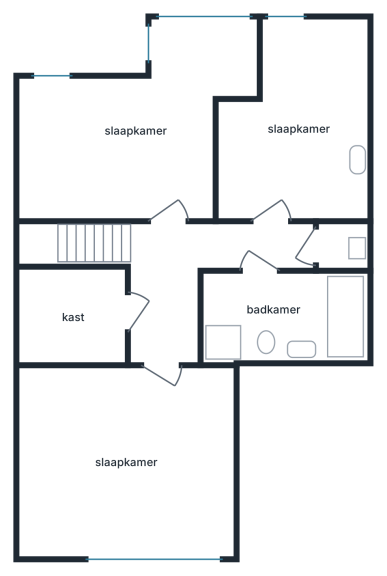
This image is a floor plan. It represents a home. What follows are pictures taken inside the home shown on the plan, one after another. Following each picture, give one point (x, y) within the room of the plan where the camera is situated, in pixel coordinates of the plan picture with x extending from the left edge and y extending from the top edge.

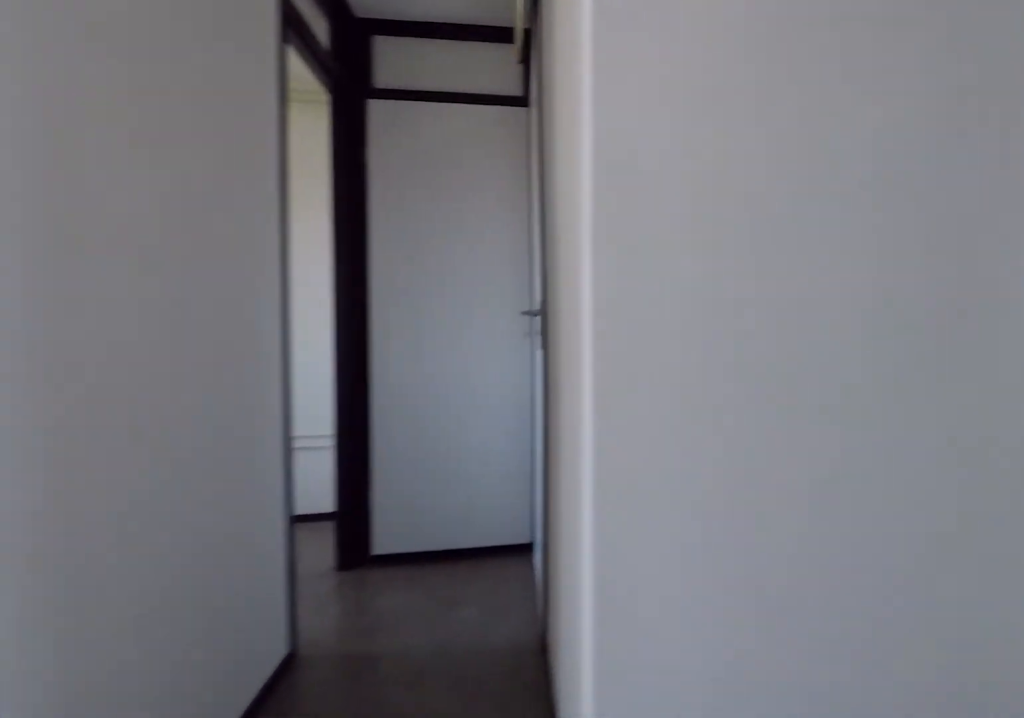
(163, 334)
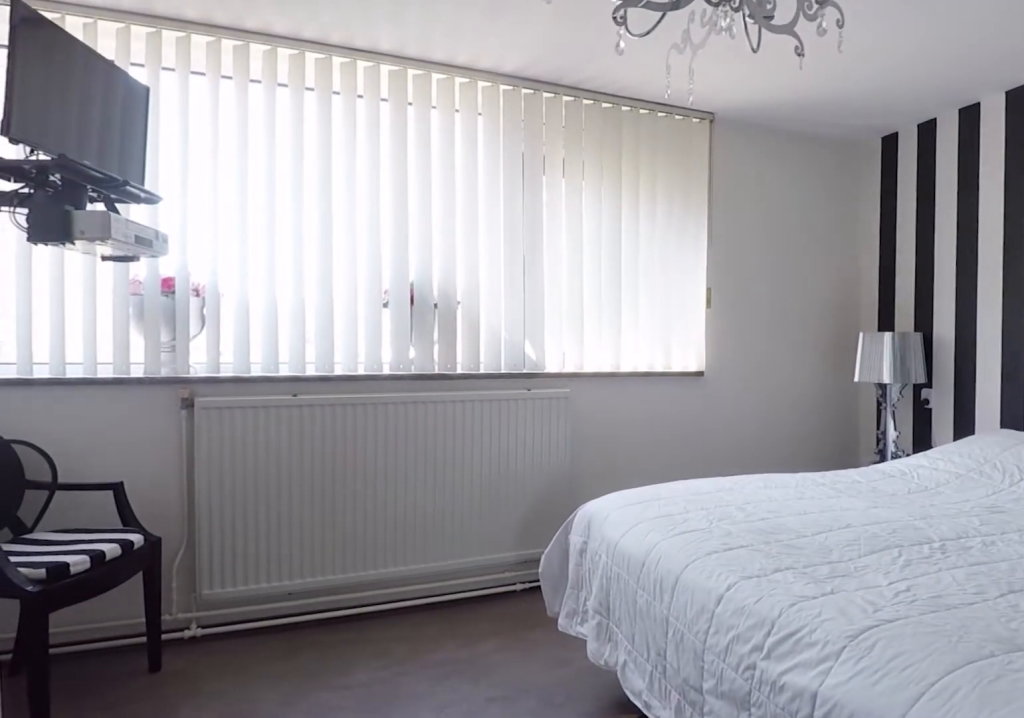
(125, 463)
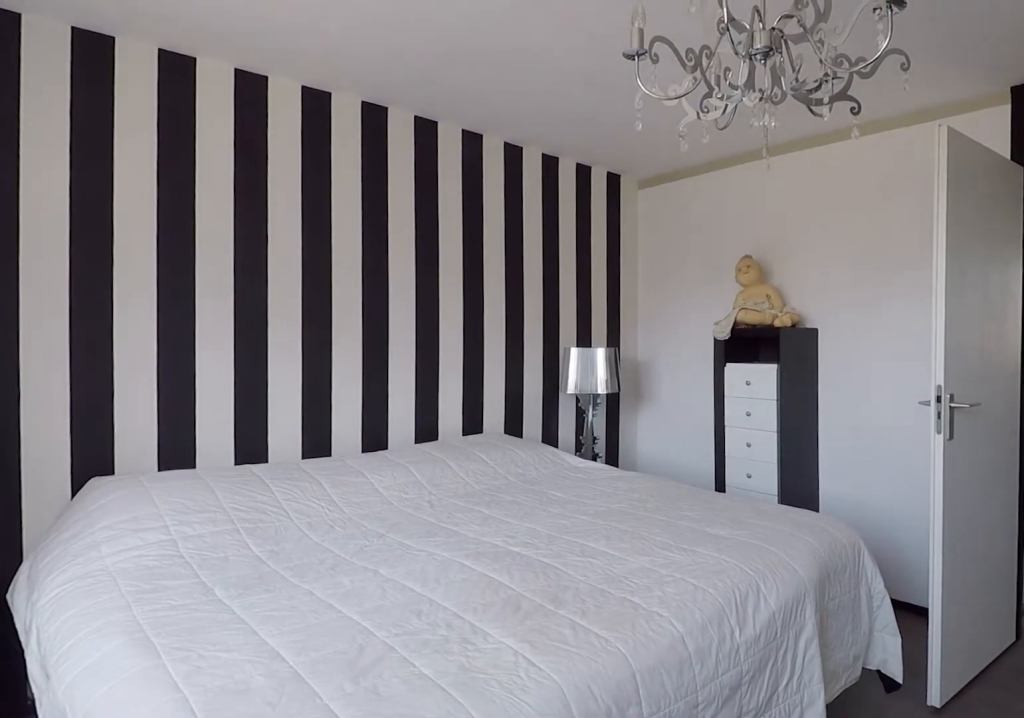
(125, 463)
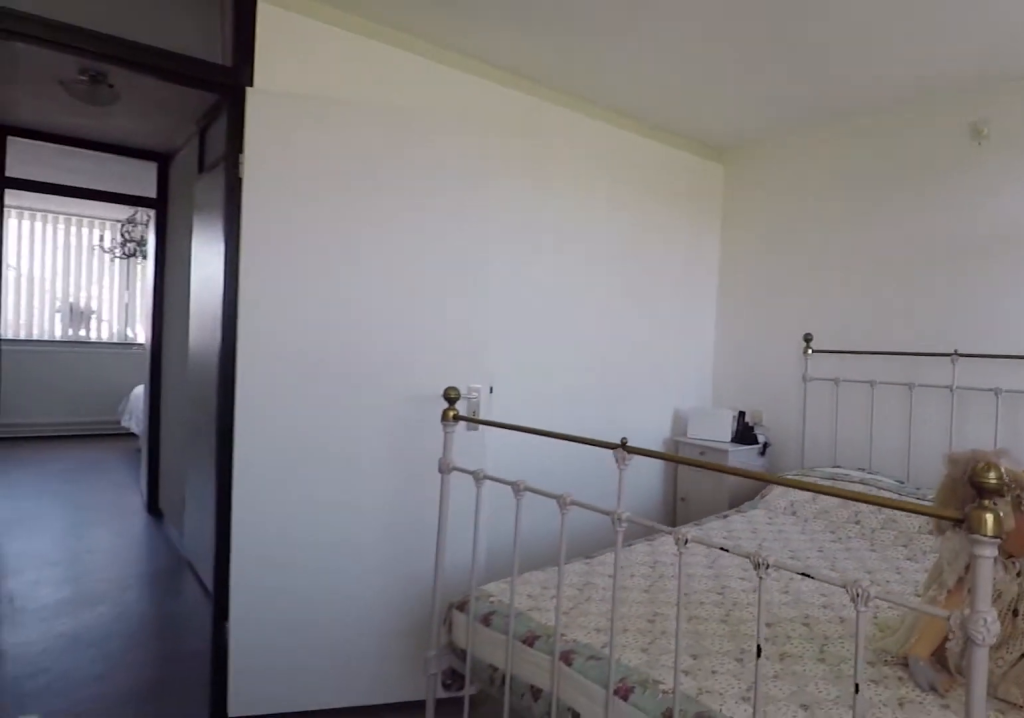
(77, 152)
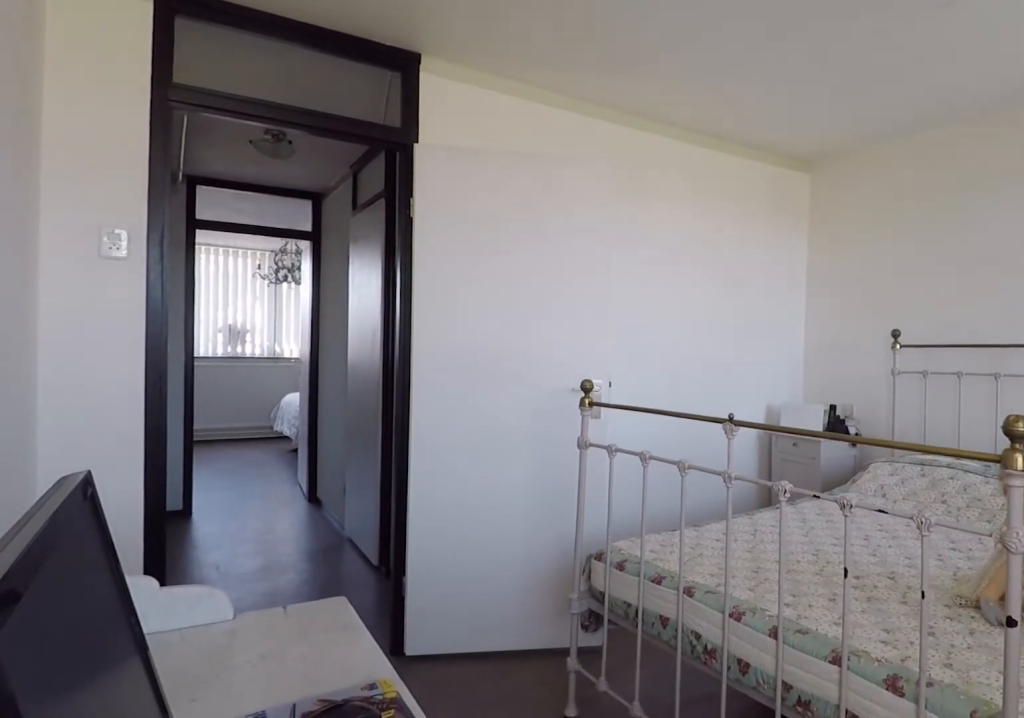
(77, 152)
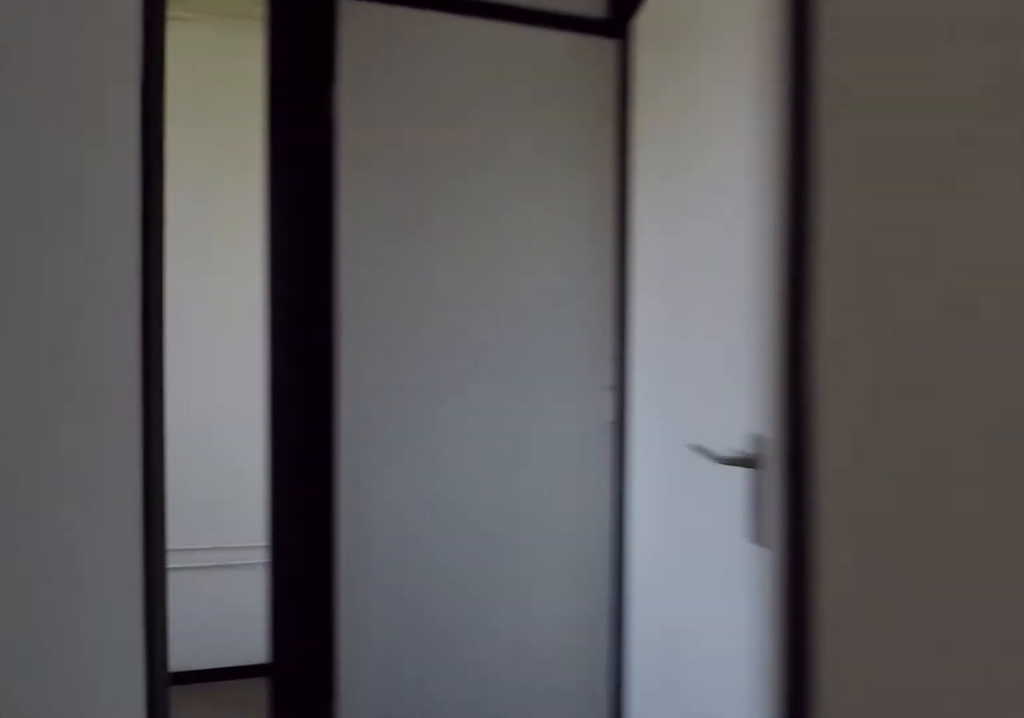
(163, 335)
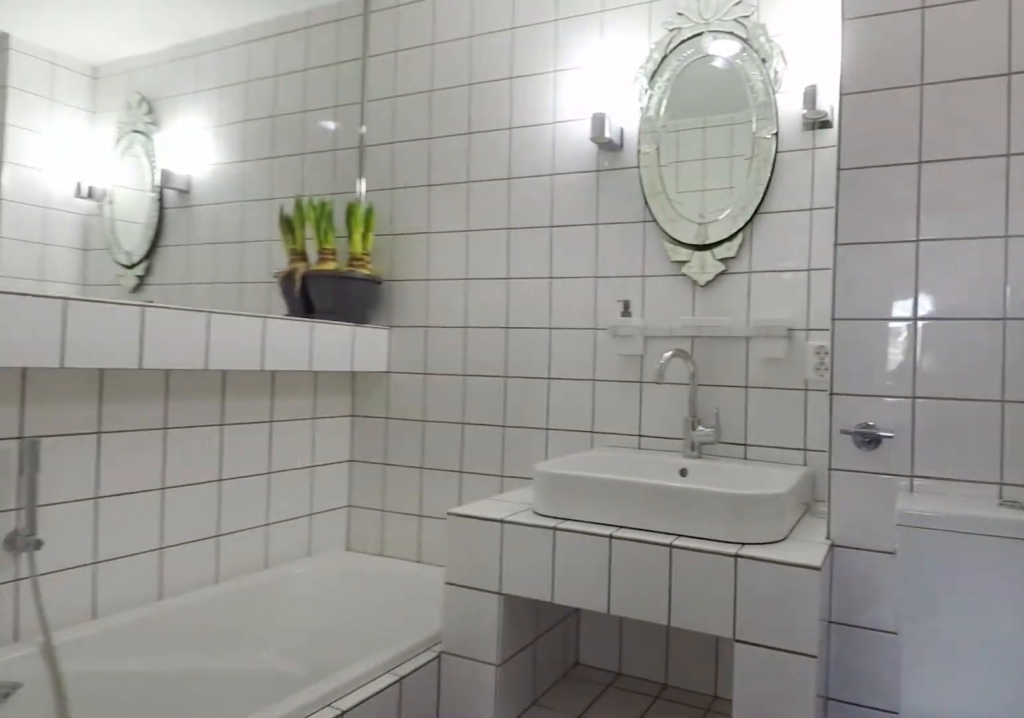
(308, 315)
